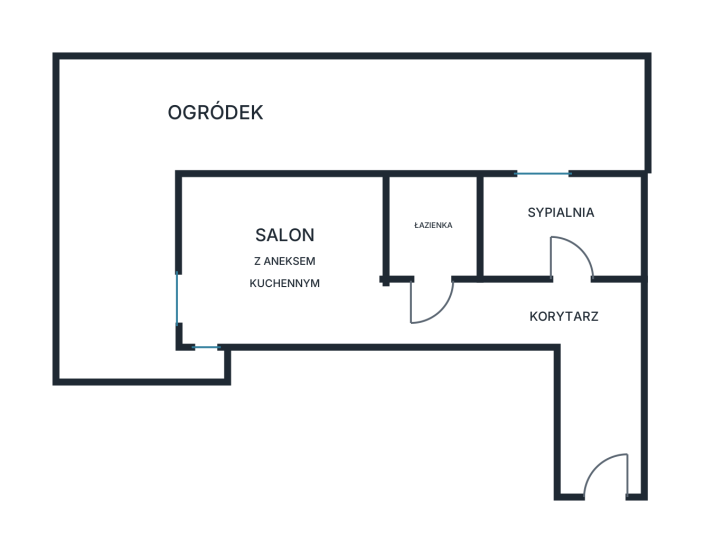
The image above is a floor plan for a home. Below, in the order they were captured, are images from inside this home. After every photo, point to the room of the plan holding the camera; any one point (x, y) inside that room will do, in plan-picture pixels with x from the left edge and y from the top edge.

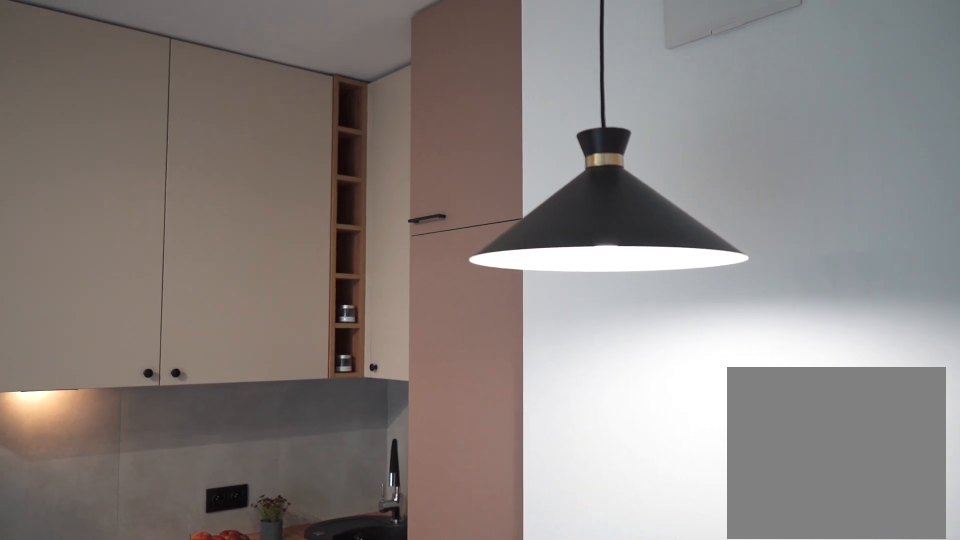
(301, 262)
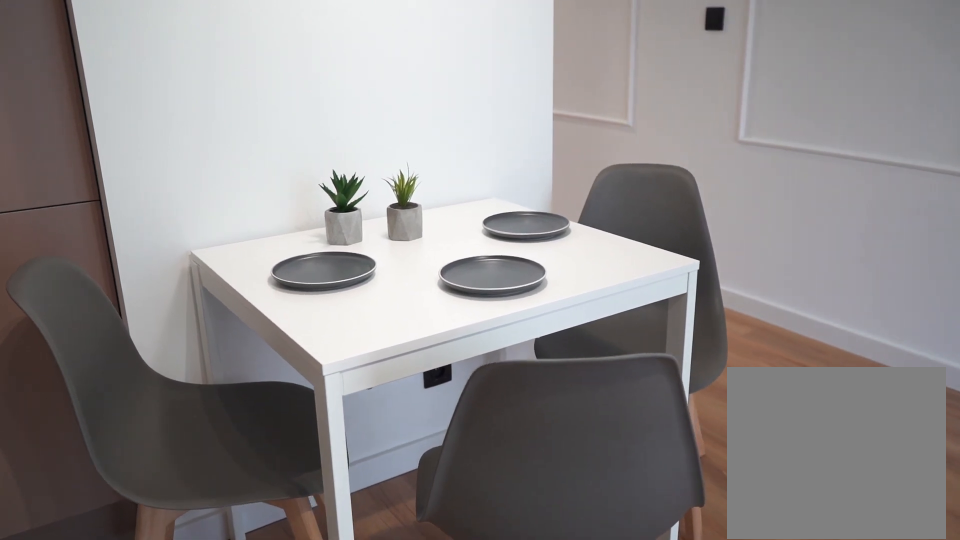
(281, 260)
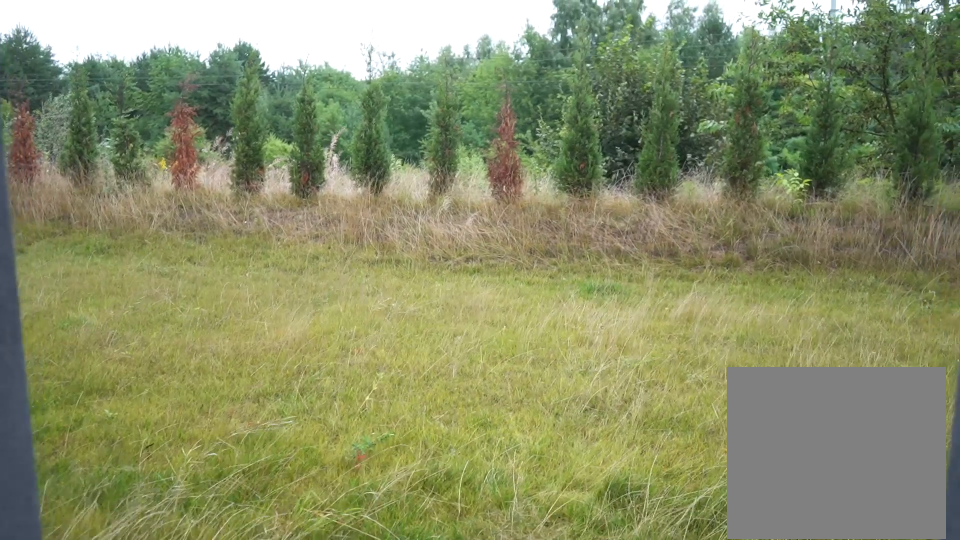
(559, 223)
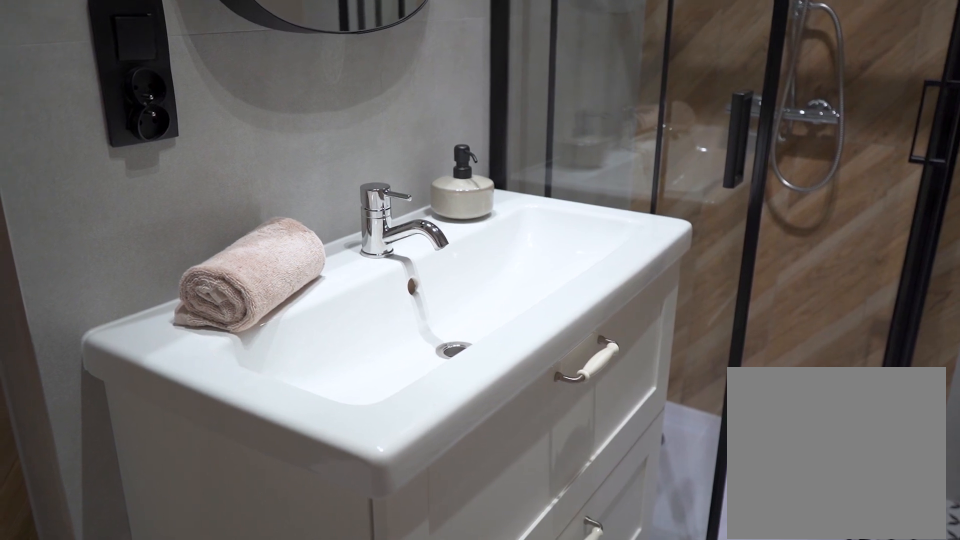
(433, 226)
